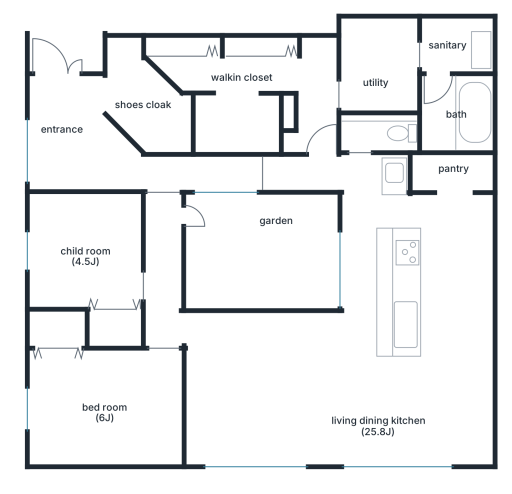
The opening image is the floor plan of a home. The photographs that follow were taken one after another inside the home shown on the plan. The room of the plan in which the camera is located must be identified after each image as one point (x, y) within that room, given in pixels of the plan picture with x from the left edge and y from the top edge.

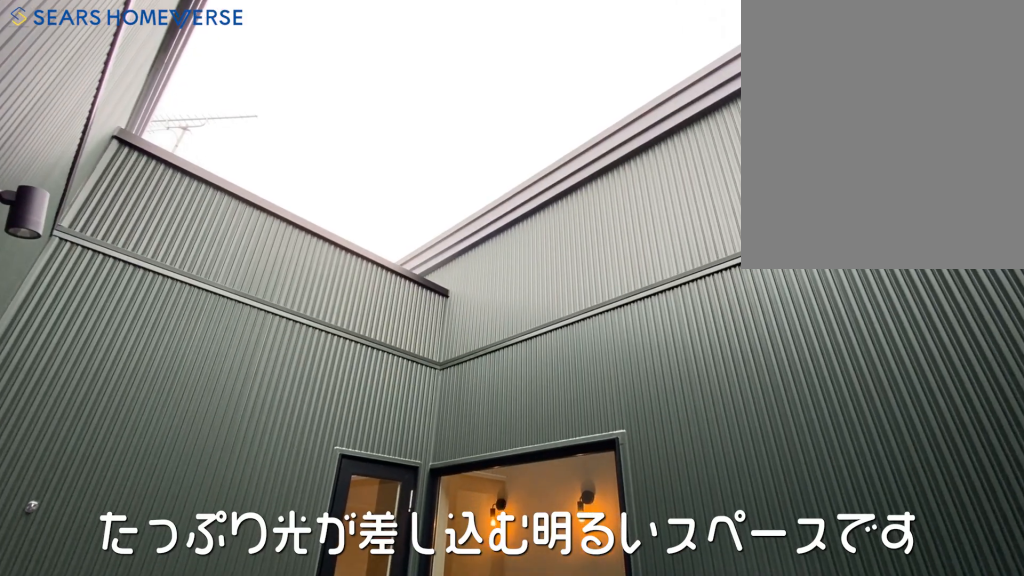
(265, 257)
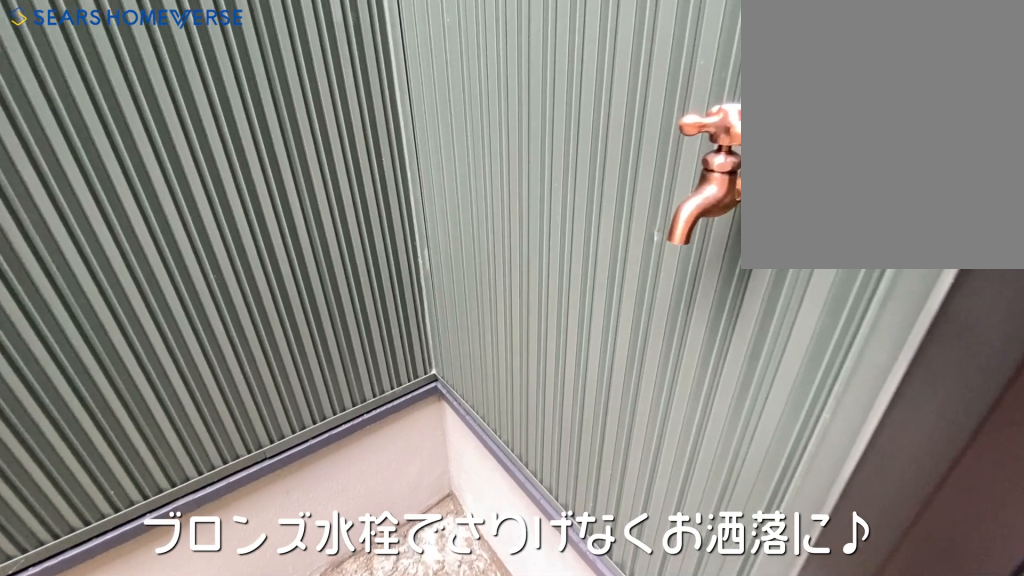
(265, 256)
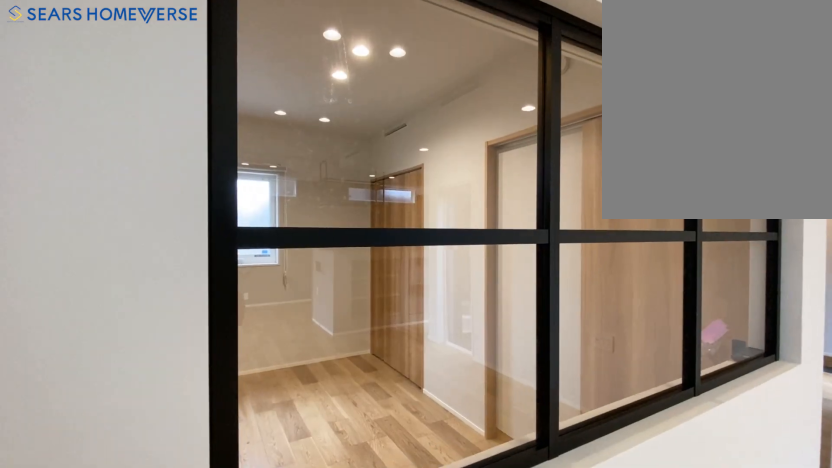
(303, 377)
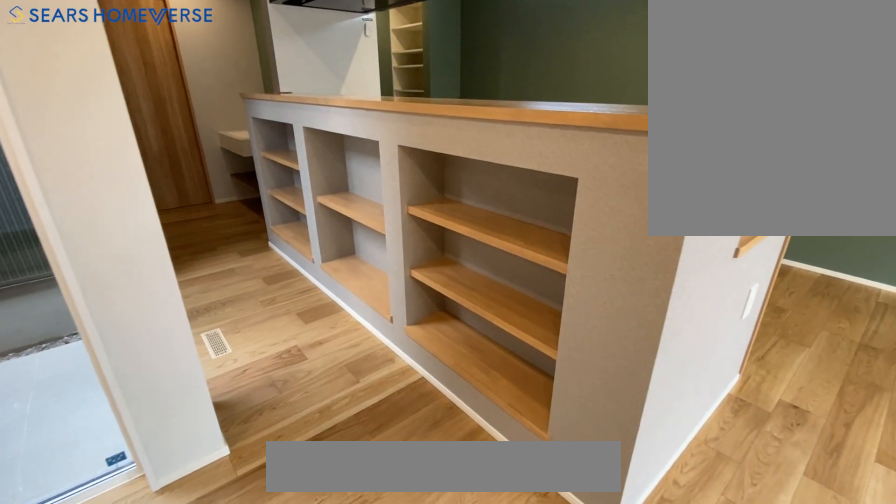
(451, 292)
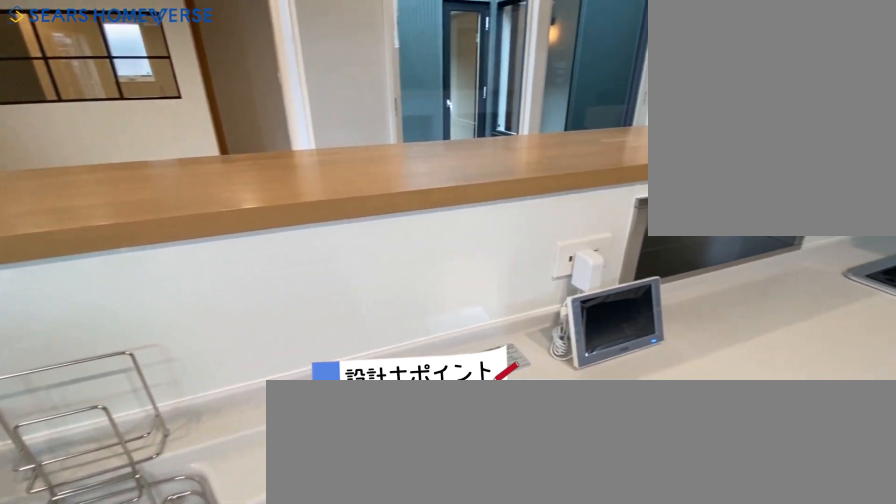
(451, 292)
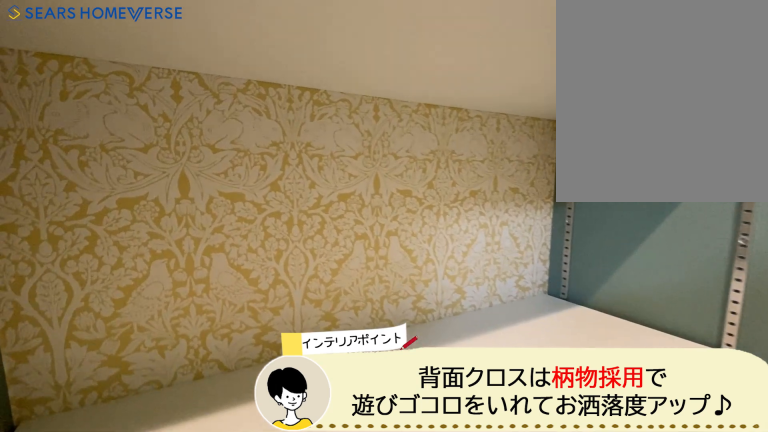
(456, 174)
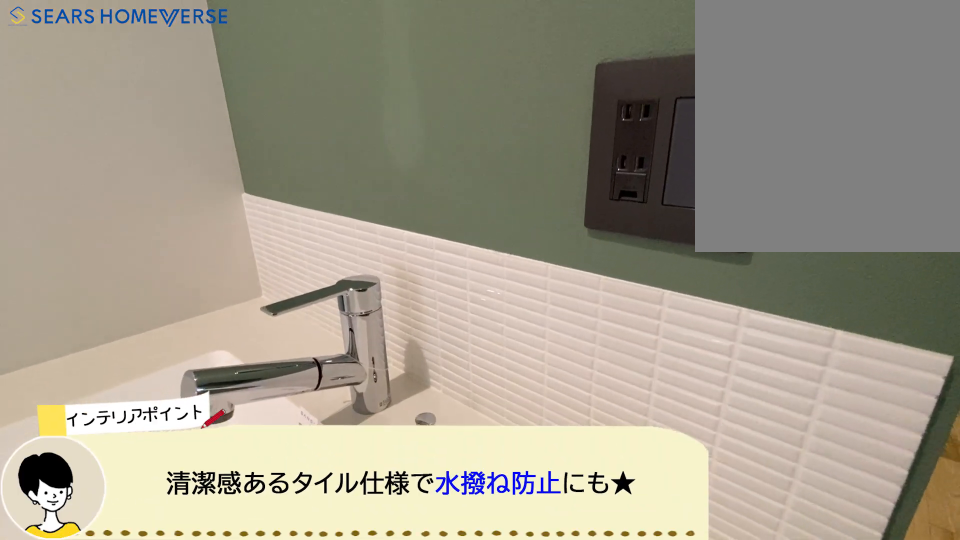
(357, 176)
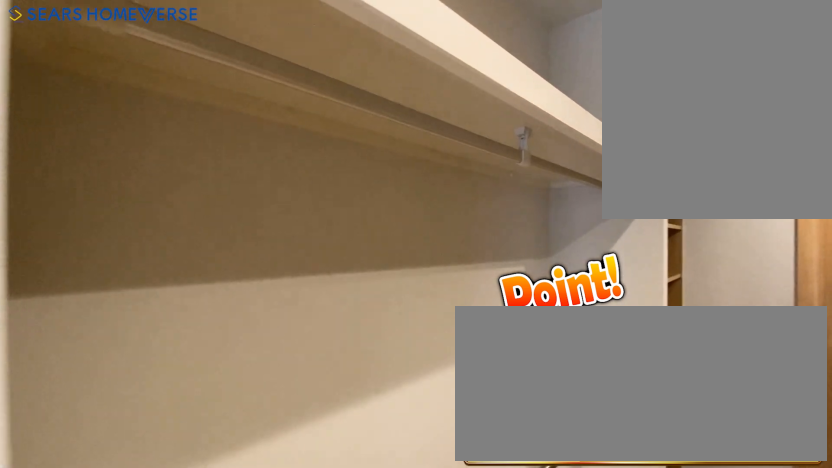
(238, 112)
